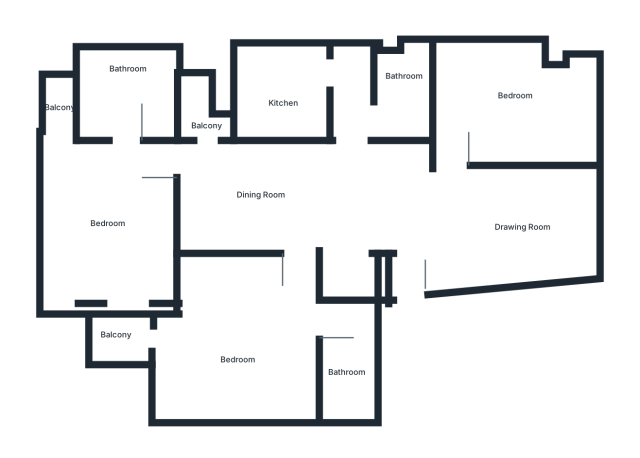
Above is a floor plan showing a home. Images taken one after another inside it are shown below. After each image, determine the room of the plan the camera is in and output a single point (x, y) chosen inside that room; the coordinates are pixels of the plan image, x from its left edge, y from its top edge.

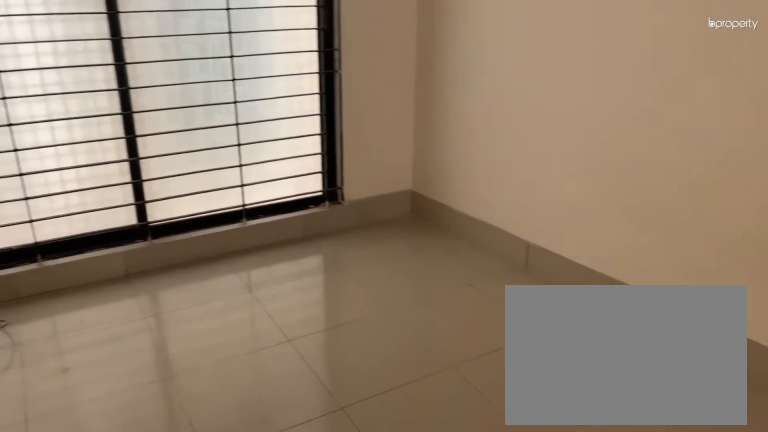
(494, 219)
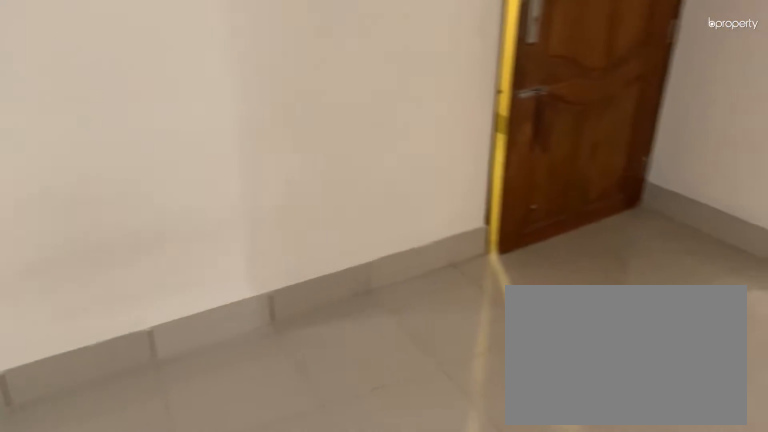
(494, 219)
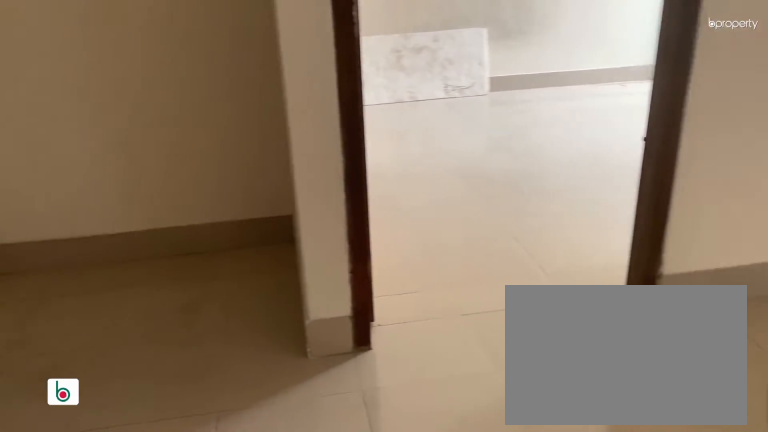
(318, 197)
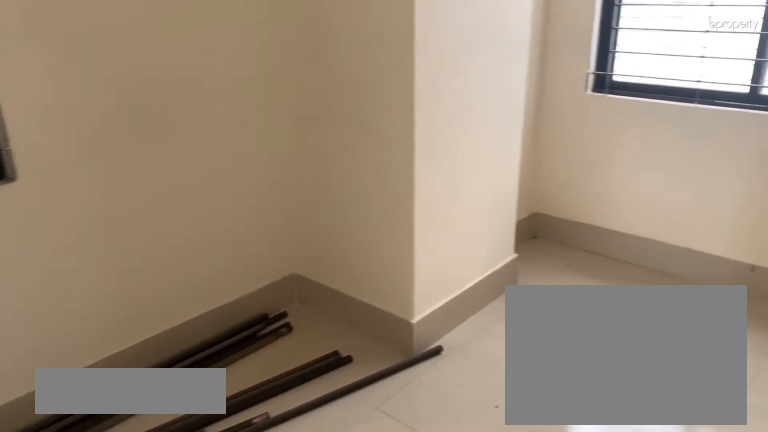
(520, 98)
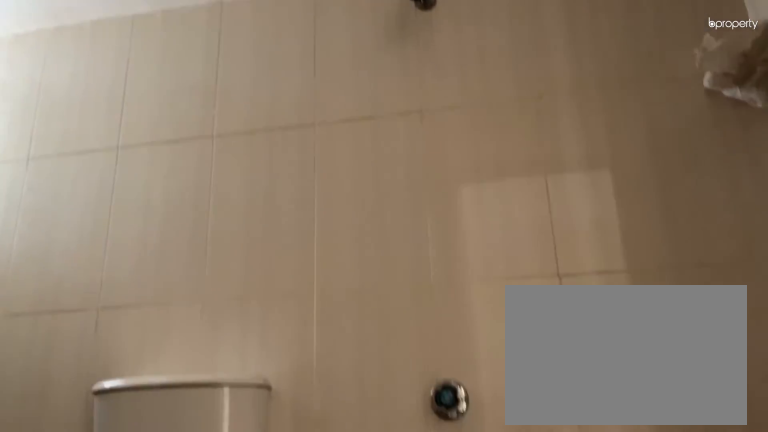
(399, 108)
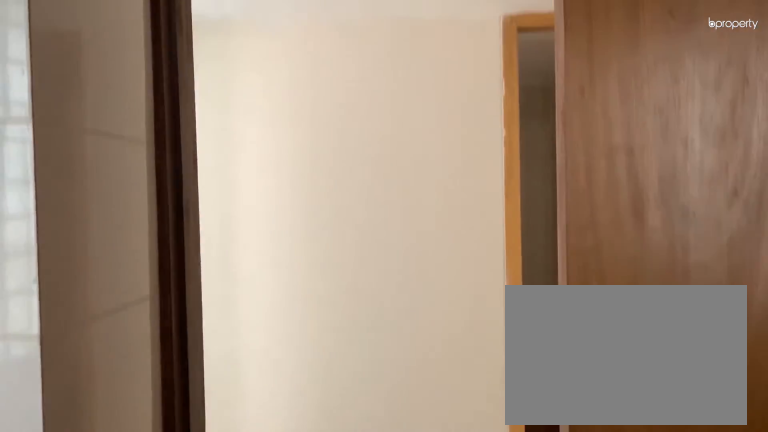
(286, 95)
